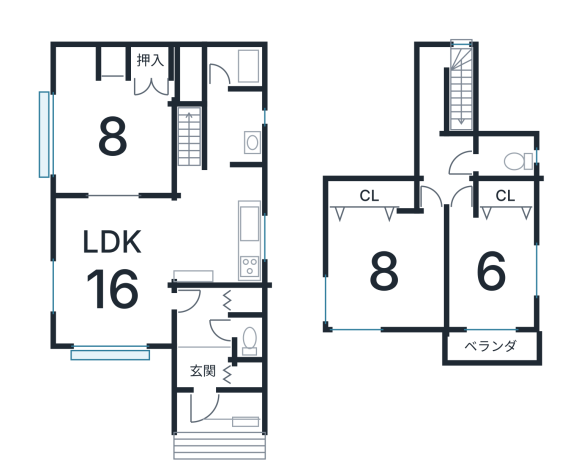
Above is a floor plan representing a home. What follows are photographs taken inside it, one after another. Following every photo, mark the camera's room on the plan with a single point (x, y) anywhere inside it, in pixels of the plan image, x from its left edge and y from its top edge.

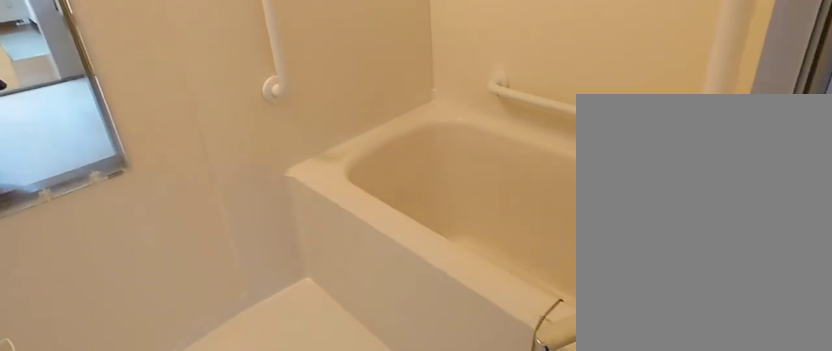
(235, 68)
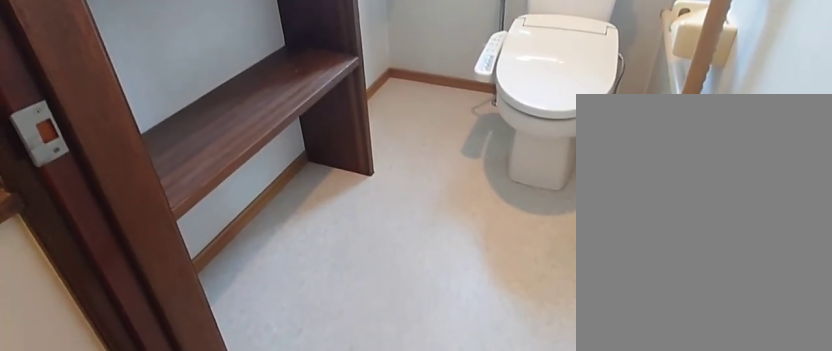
(506, 165)
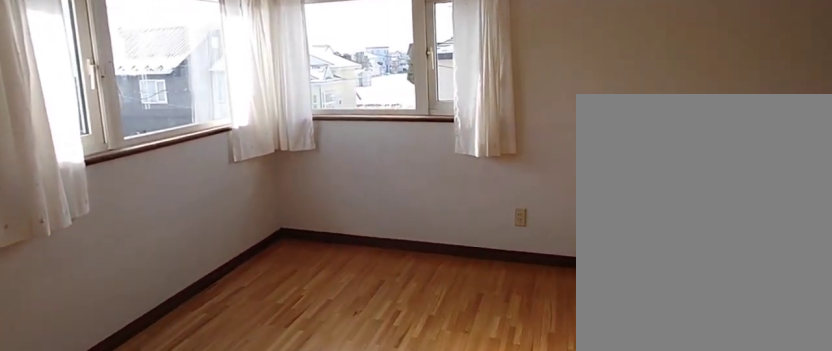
(382, 262)
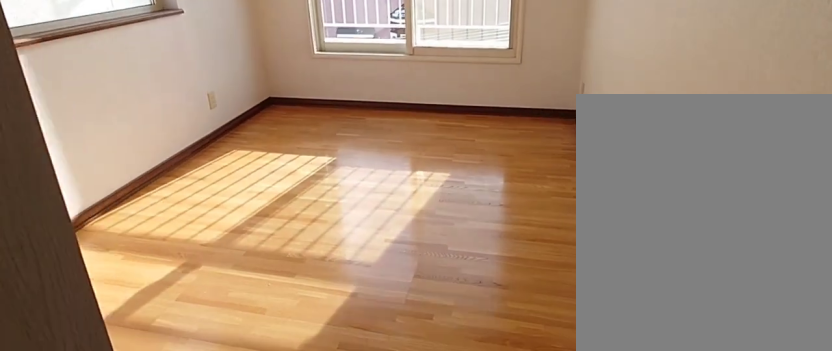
(496, 262)
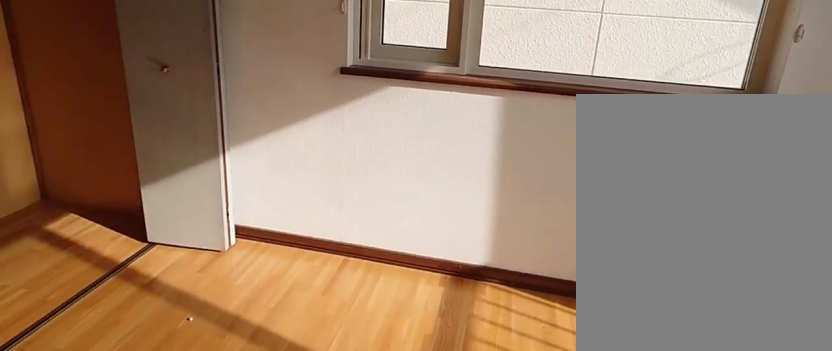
(496, 262)
